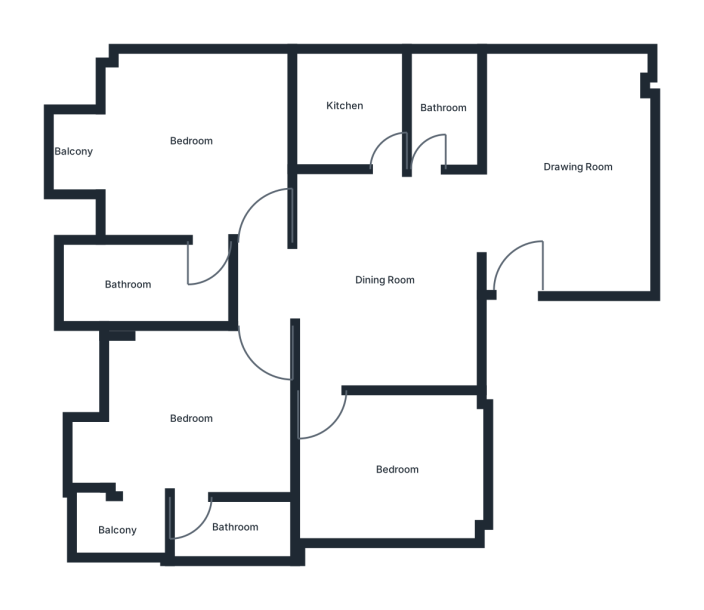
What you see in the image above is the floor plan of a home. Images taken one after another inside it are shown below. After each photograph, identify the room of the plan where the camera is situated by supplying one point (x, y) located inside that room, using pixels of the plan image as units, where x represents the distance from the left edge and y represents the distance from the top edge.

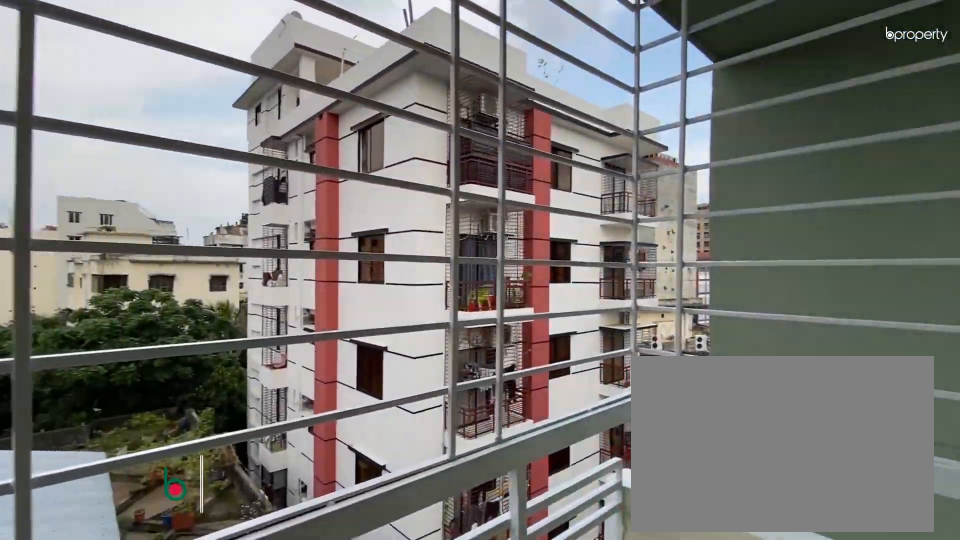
(69, 141)
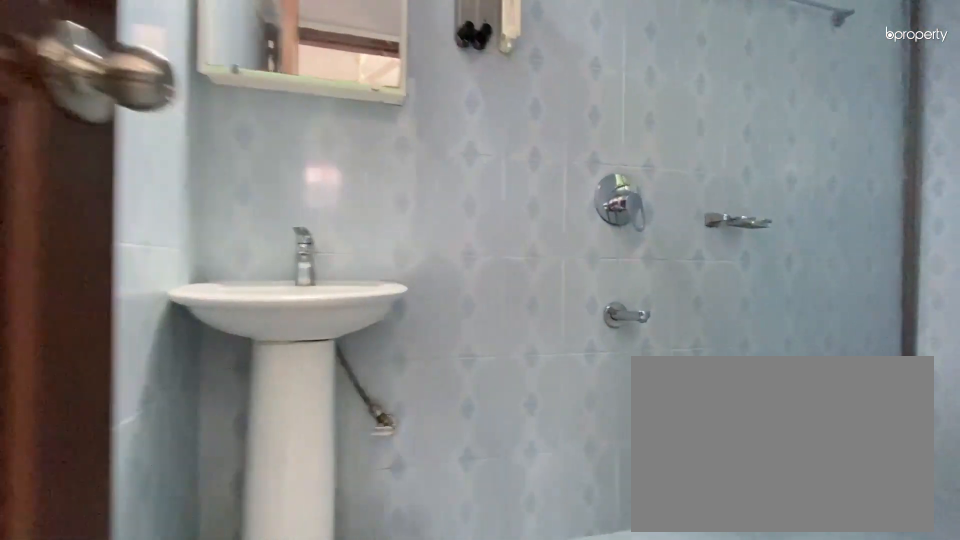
(140, 280)
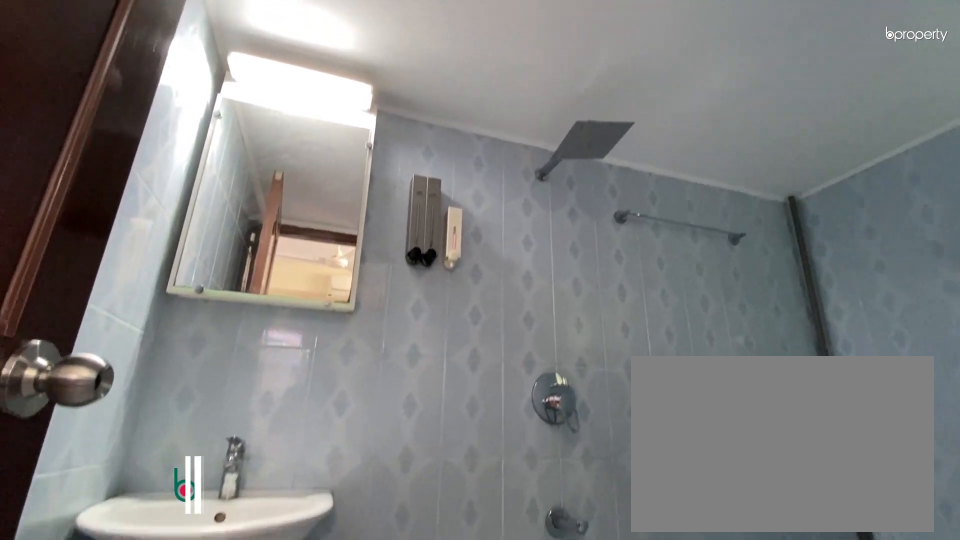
(140, 280)
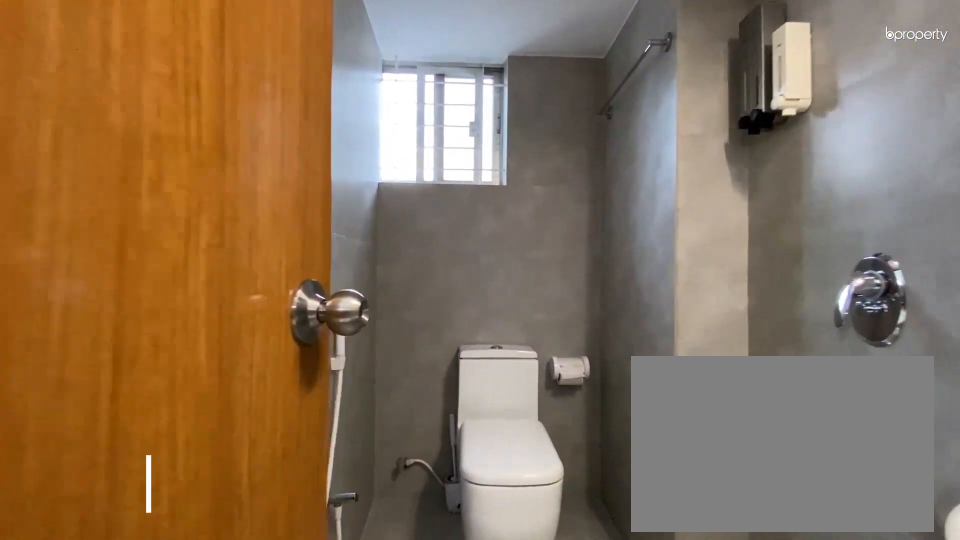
(446, 97)
